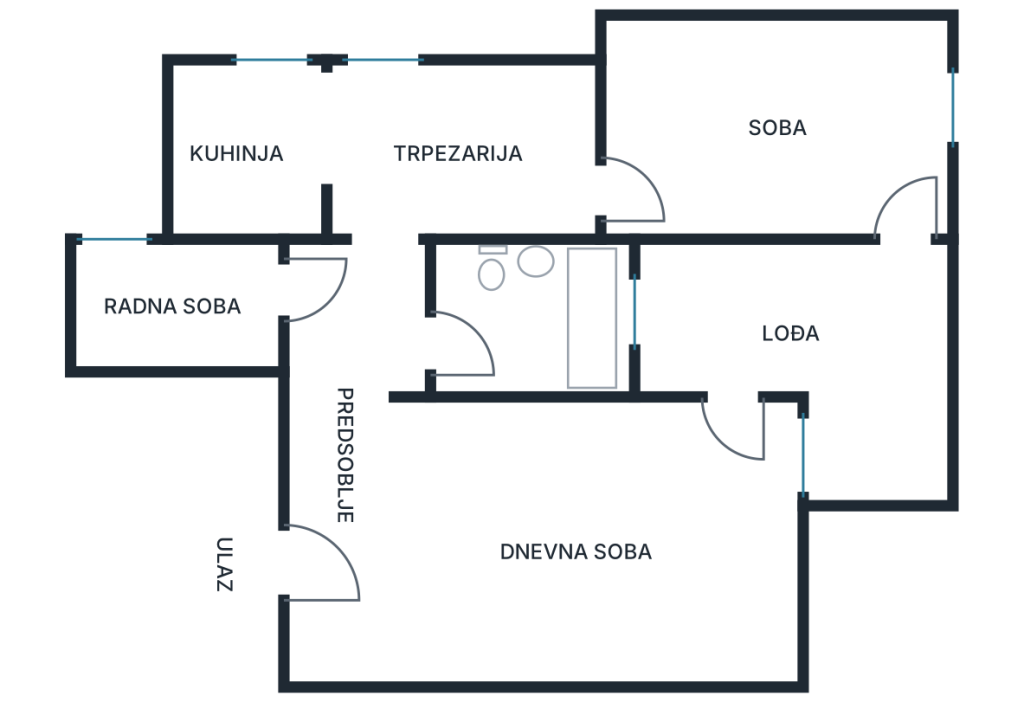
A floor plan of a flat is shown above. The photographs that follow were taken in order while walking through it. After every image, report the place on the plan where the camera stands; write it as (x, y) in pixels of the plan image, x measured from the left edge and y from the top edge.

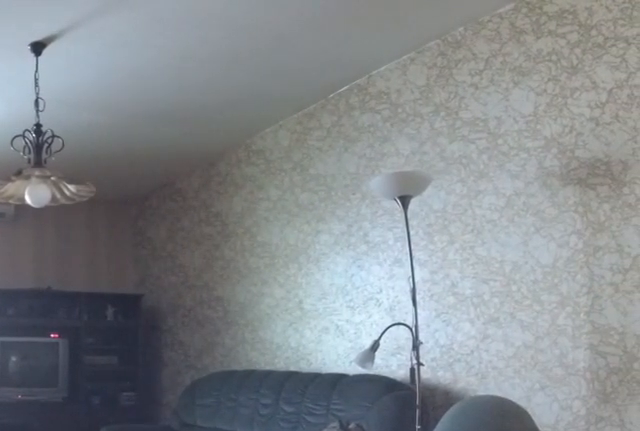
(419, 493)
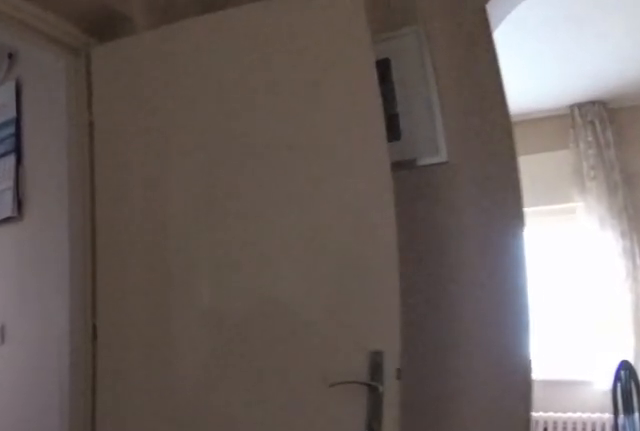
(367, 408)
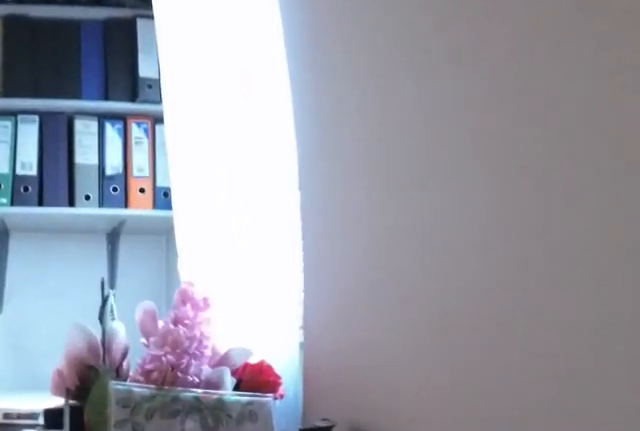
(246, 290)
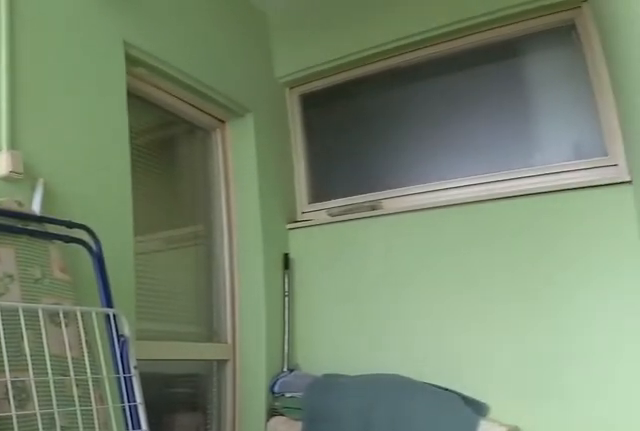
(914, 277)
